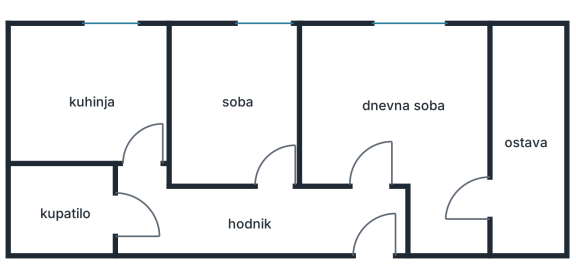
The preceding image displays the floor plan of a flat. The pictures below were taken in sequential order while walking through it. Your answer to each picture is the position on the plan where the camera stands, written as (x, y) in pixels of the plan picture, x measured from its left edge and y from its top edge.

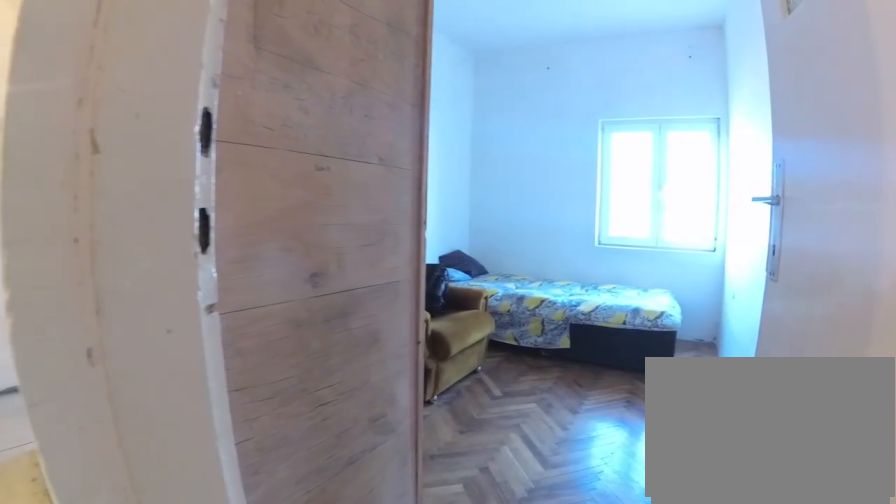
(287, 219)
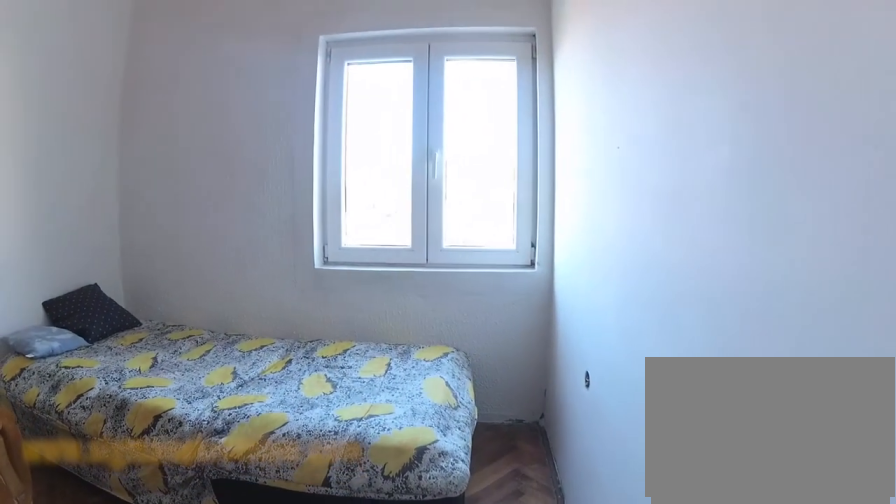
(284, 131)
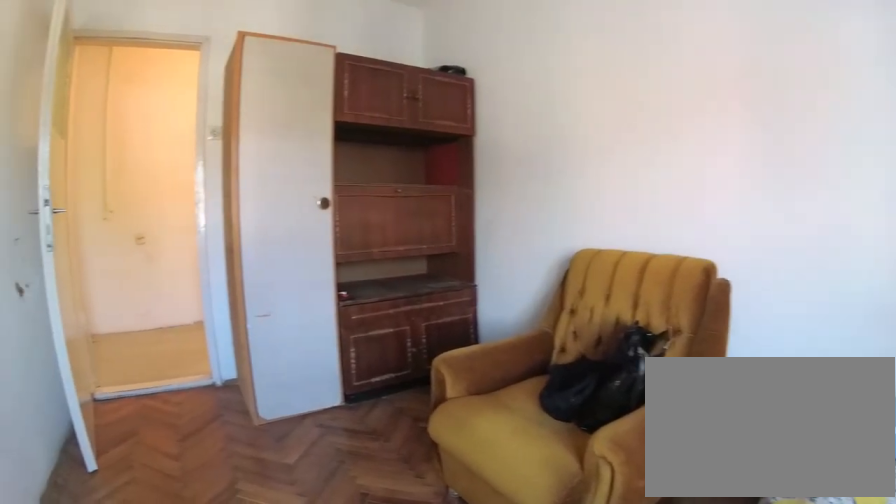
(268, 47)
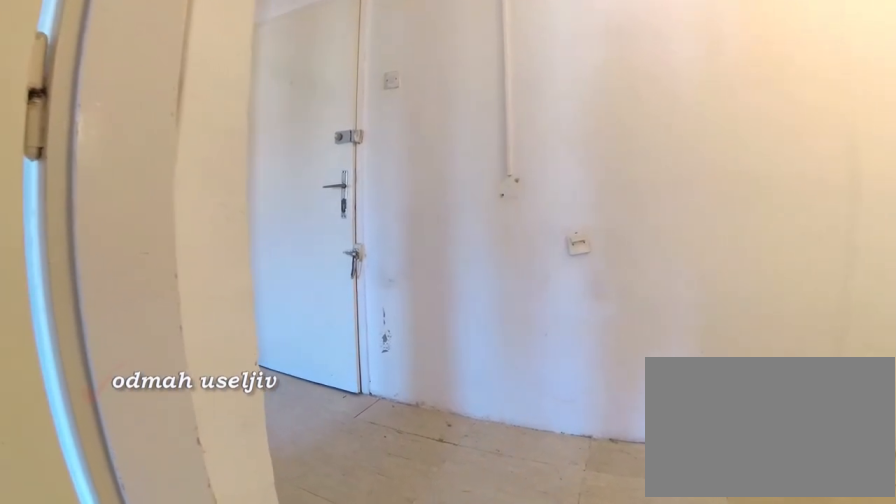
(274, 153)
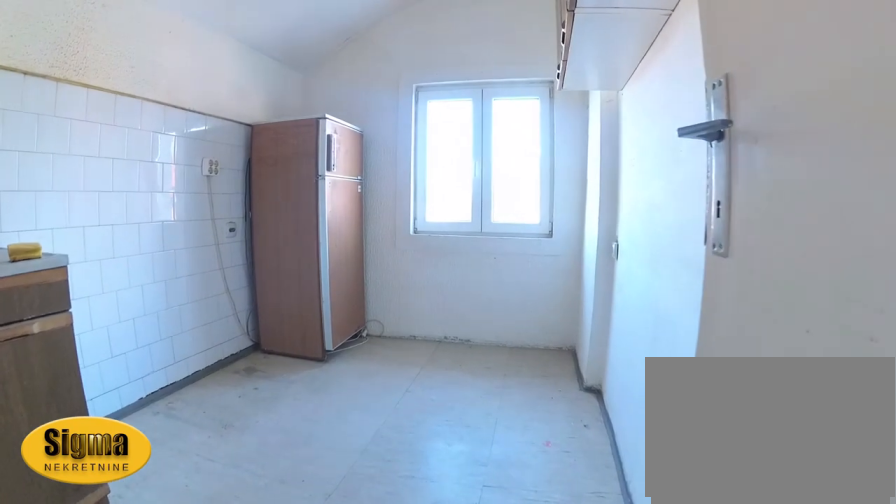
(143, 184)
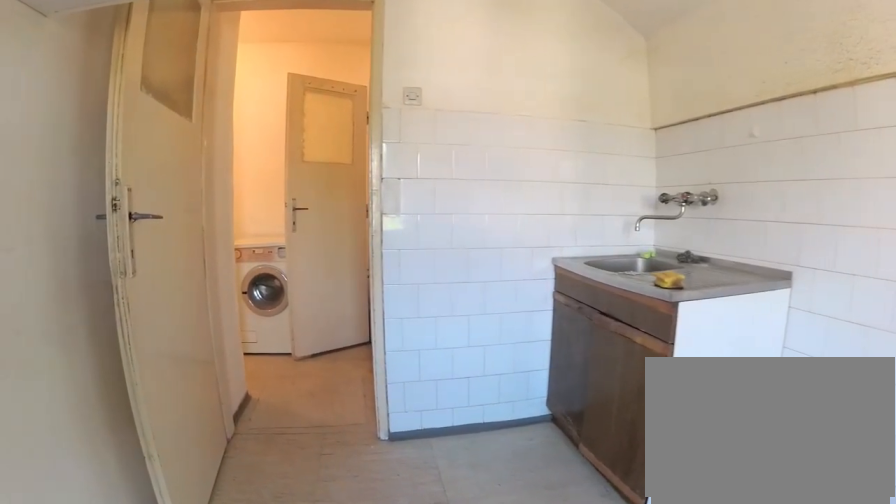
(135, 61)
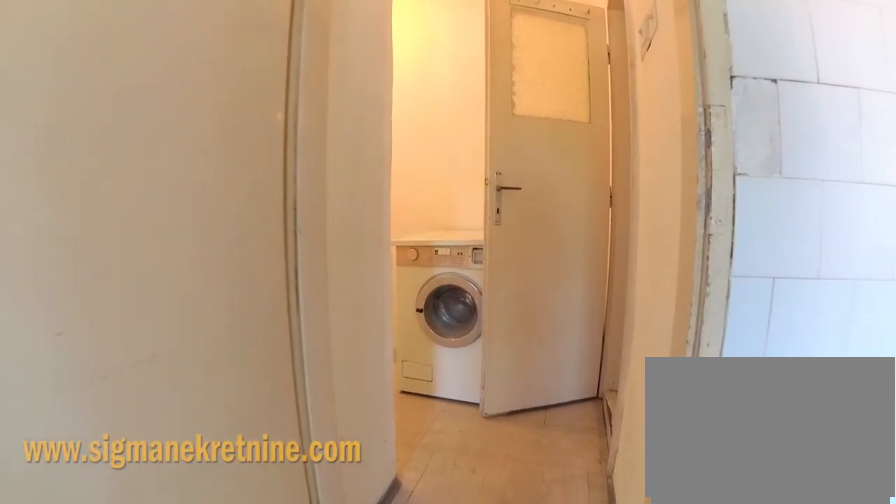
(135, 114)
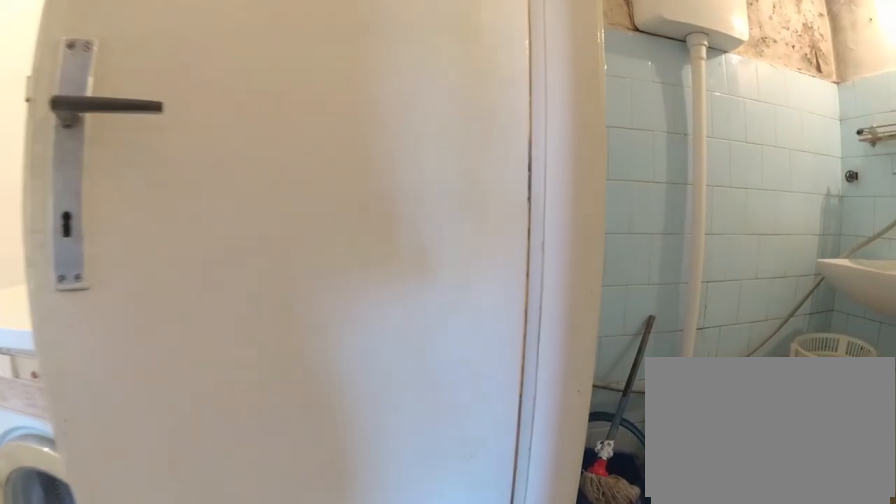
(137, 183)
